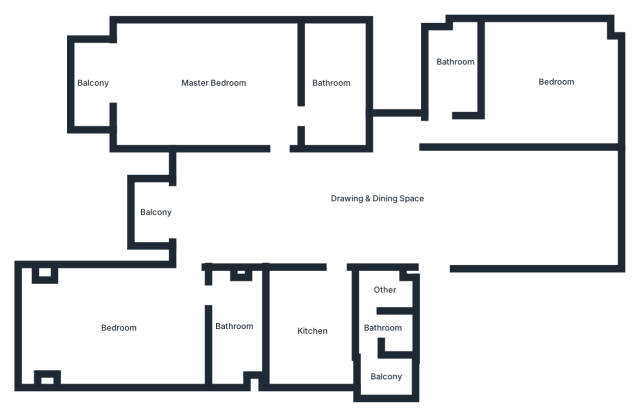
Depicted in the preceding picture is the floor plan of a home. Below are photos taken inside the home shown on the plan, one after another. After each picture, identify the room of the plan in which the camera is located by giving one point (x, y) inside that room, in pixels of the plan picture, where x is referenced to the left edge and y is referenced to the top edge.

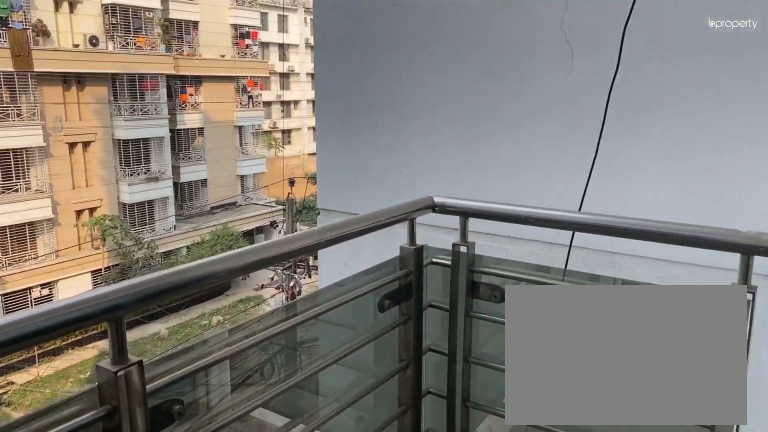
(157, 215)
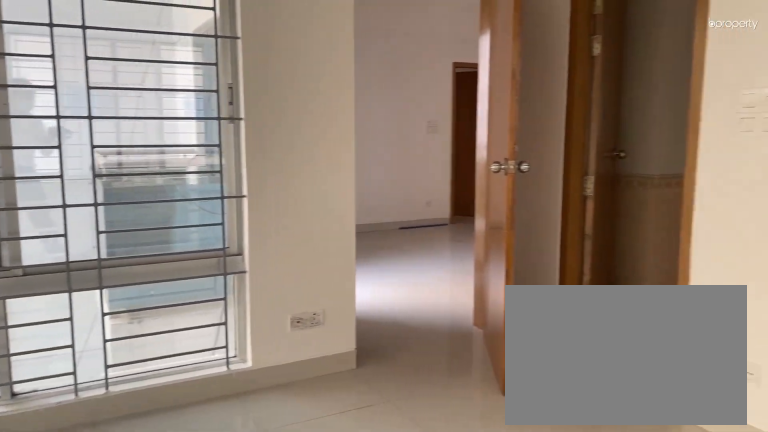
(126, 337)
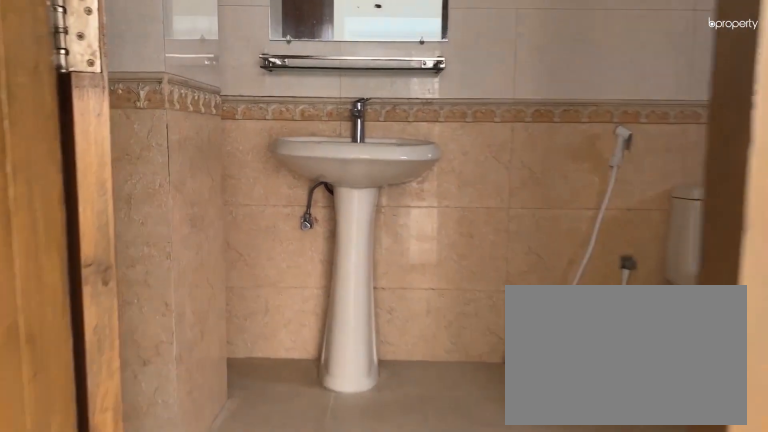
(242, 328)
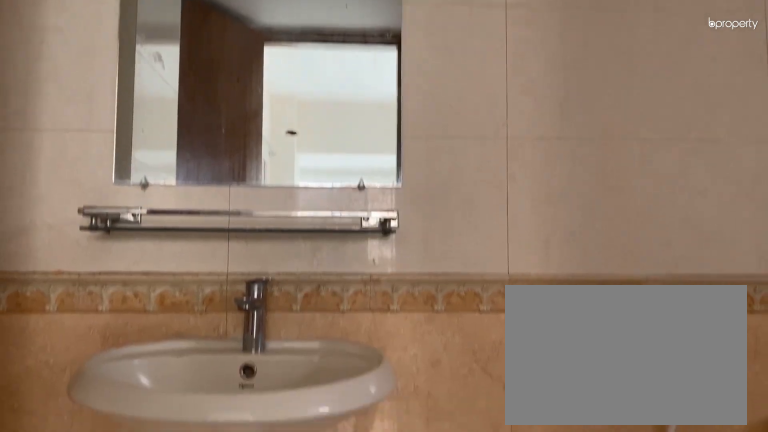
(242, 328)
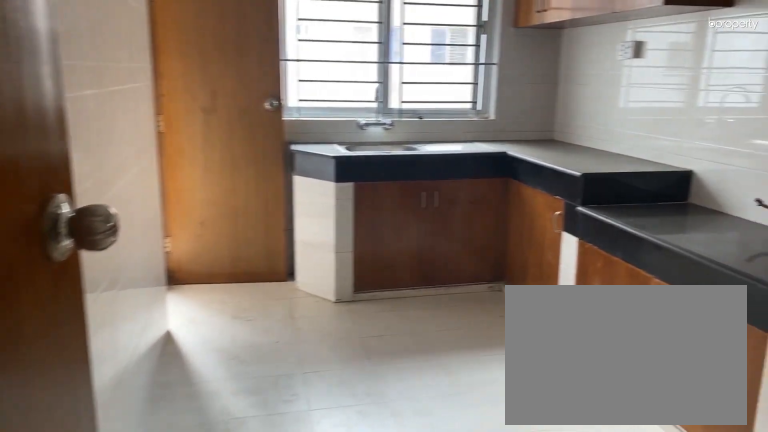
(320, 334)
